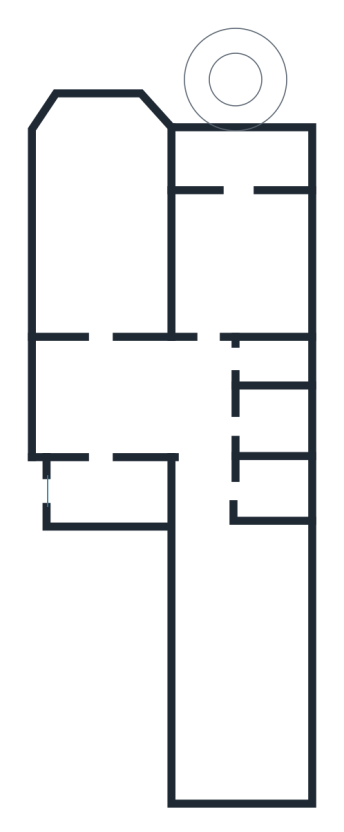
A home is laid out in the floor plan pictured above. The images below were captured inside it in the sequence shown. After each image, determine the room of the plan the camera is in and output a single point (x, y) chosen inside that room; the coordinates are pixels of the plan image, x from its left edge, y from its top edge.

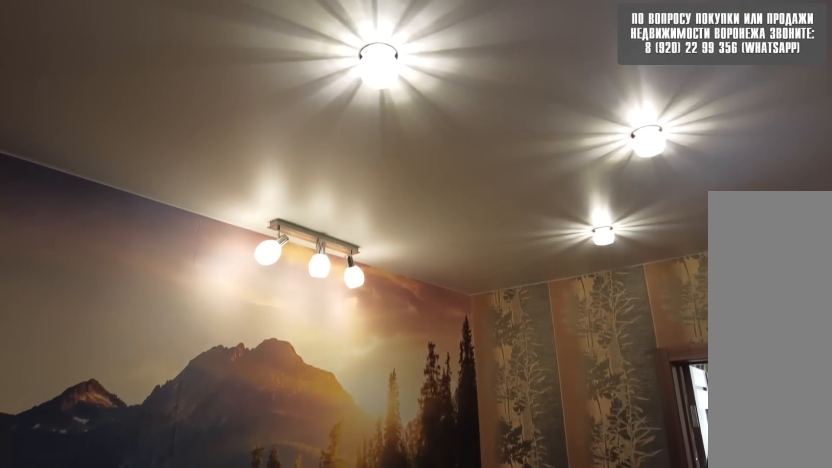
(109, 410)
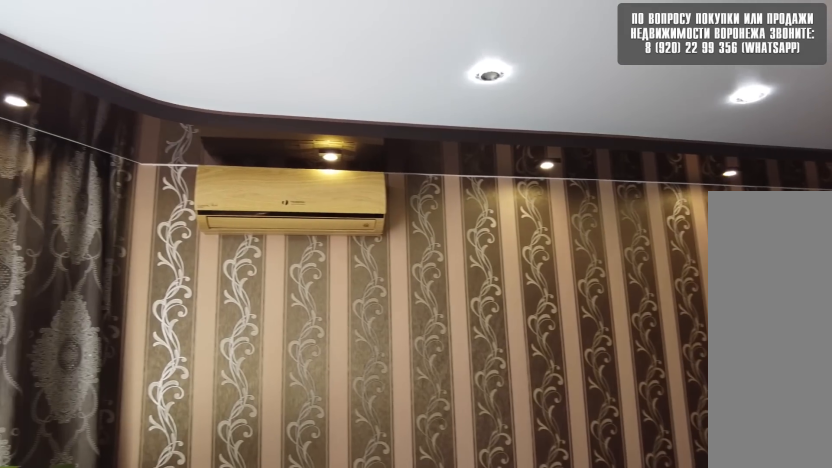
(99, 293)
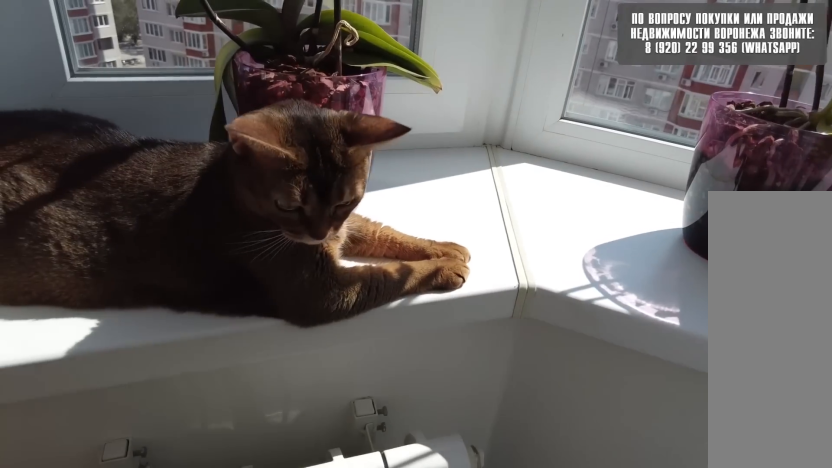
(99, 293)
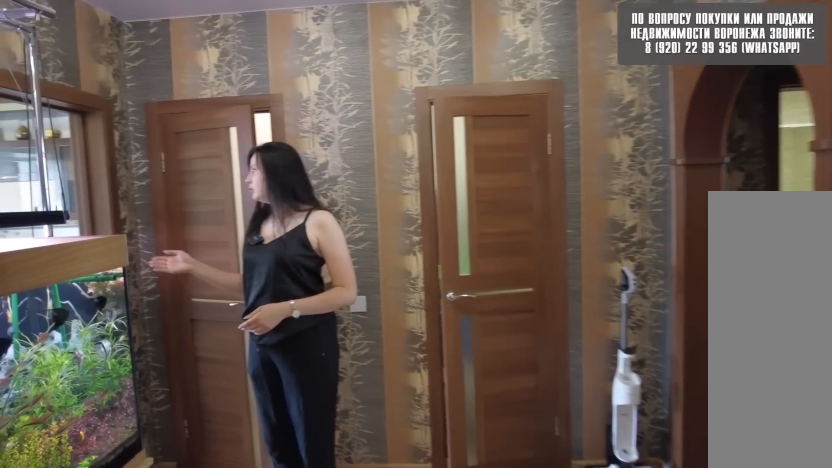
(104, 419)
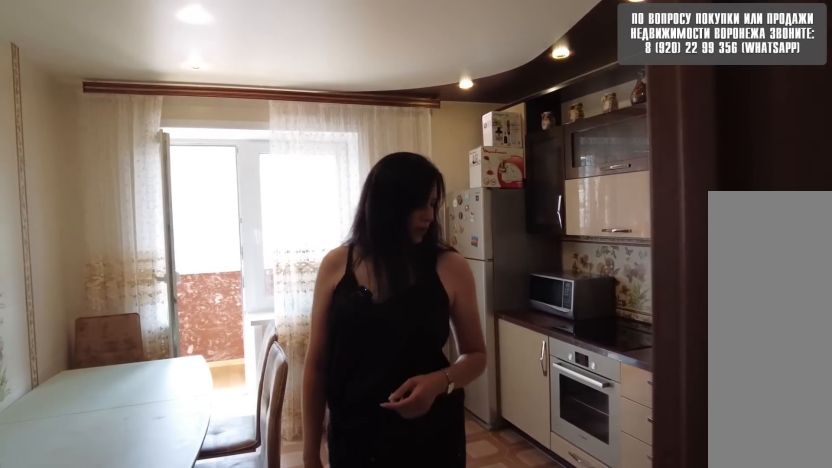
(201, 391)
